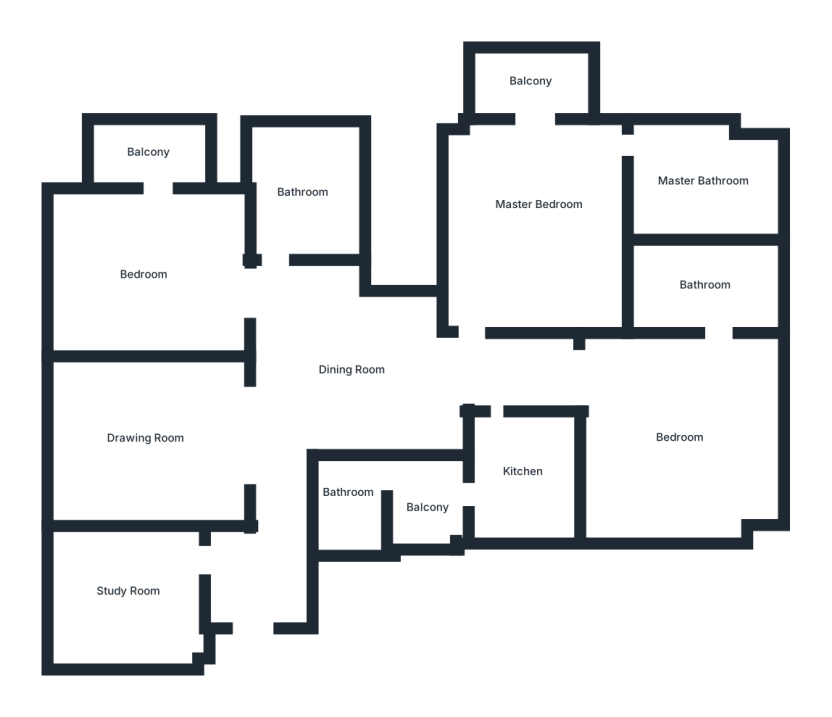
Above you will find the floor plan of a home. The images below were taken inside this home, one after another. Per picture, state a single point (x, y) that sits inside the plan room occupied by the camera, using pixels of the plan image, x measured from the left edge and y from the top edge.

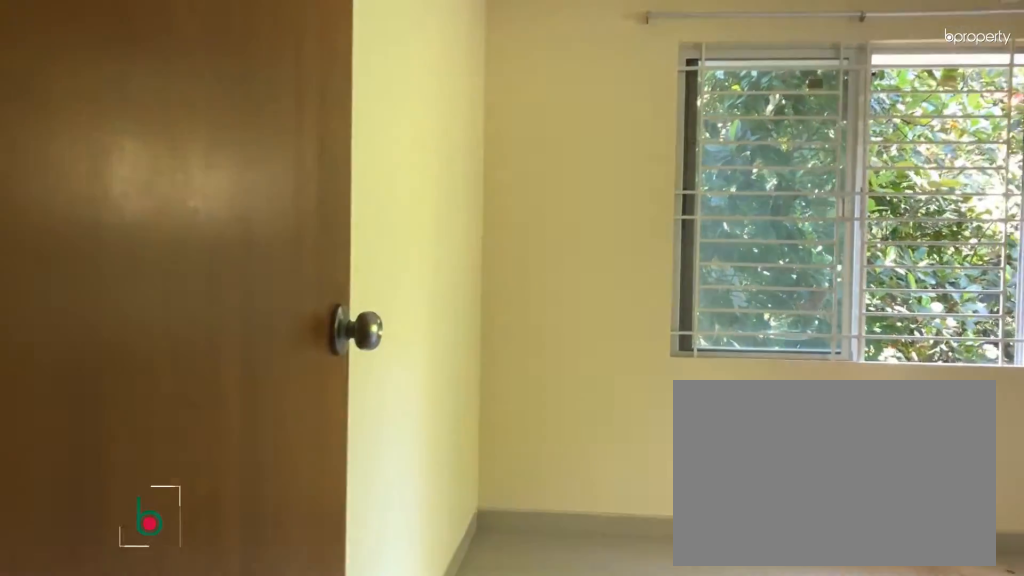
(143, 275)
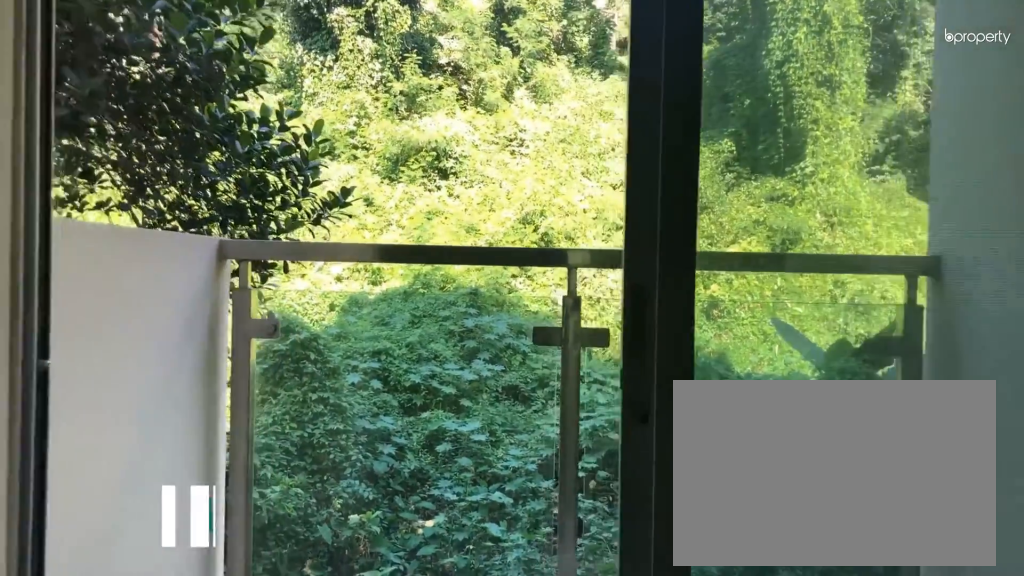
(148, 152)
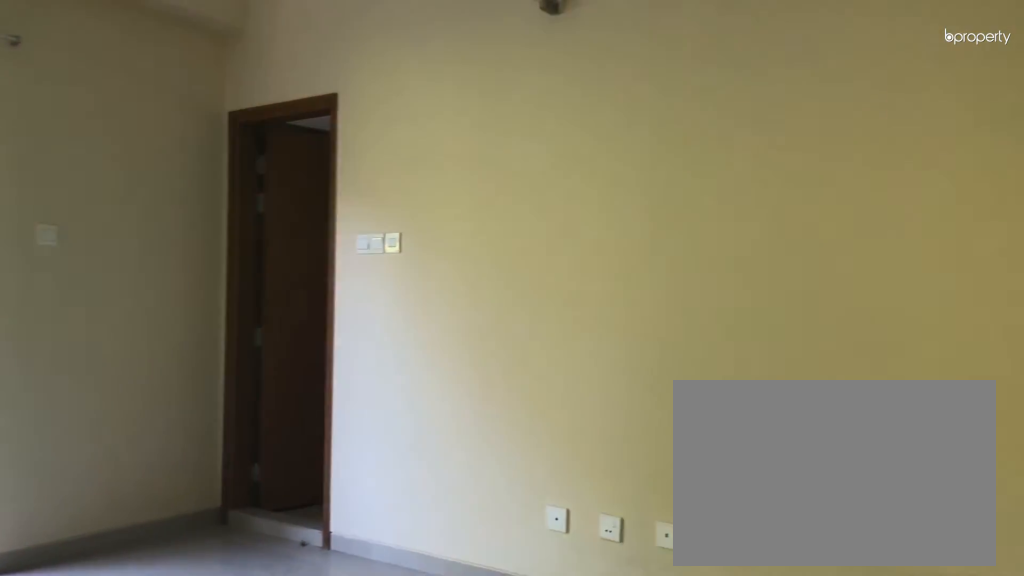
(542, 205)
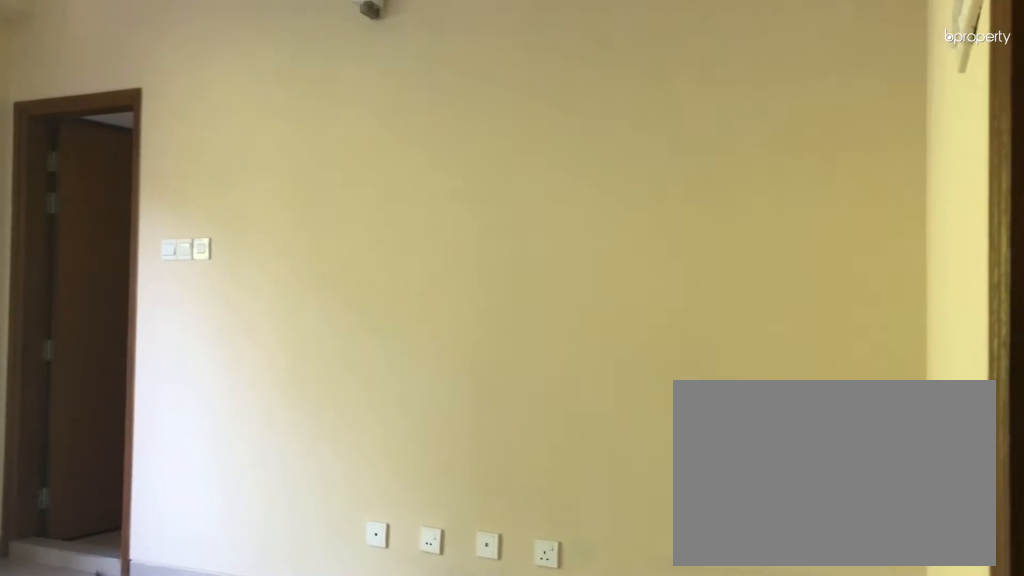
(542, 205)
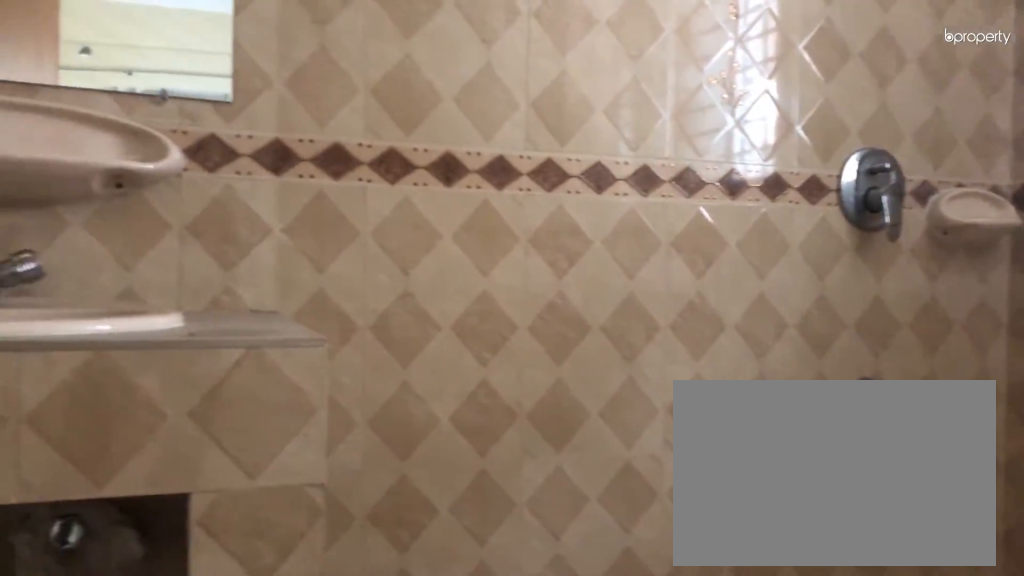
(705, 284)
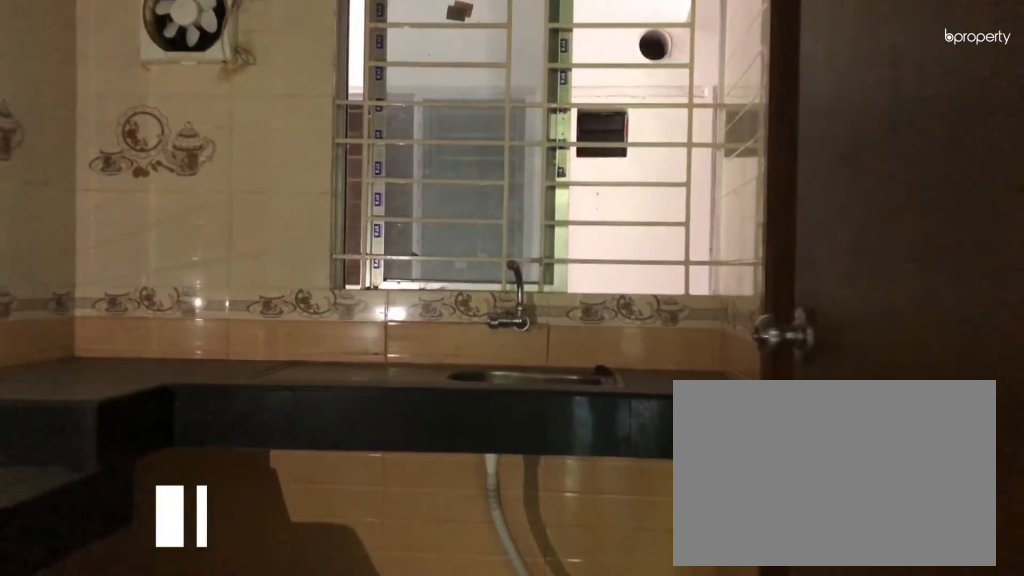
(525, 474)
